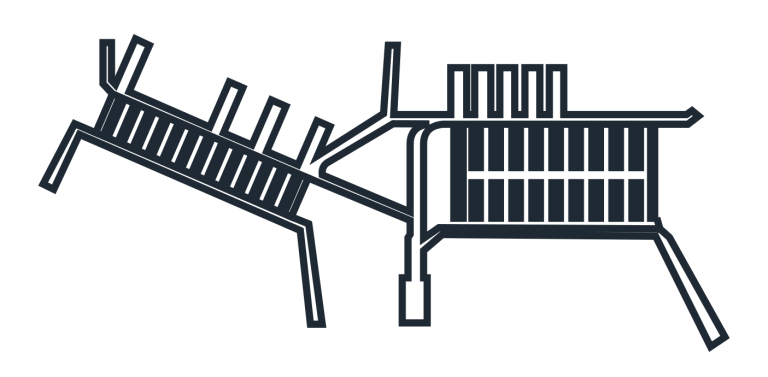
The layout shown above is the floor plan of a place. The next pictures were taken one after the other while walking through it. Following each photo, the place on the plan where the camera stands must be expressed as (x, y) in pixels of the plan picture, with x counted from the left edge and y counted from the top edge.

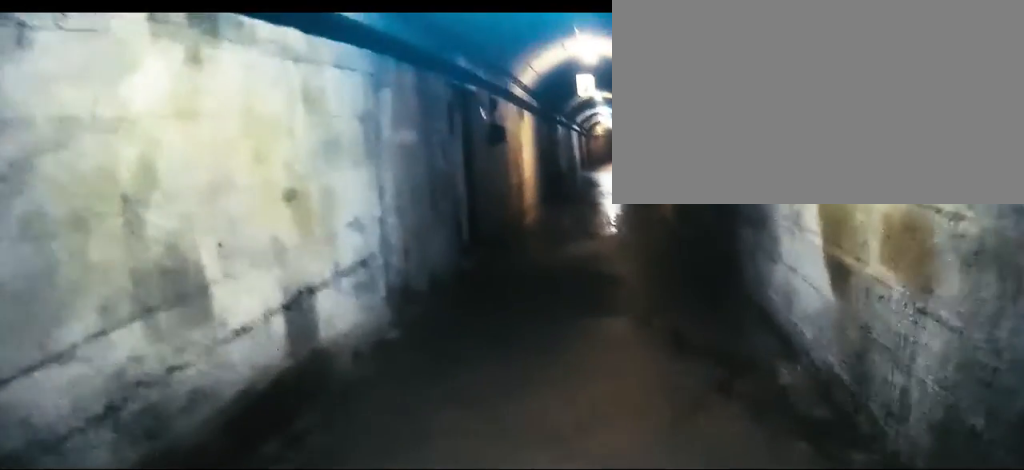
(558, 228)
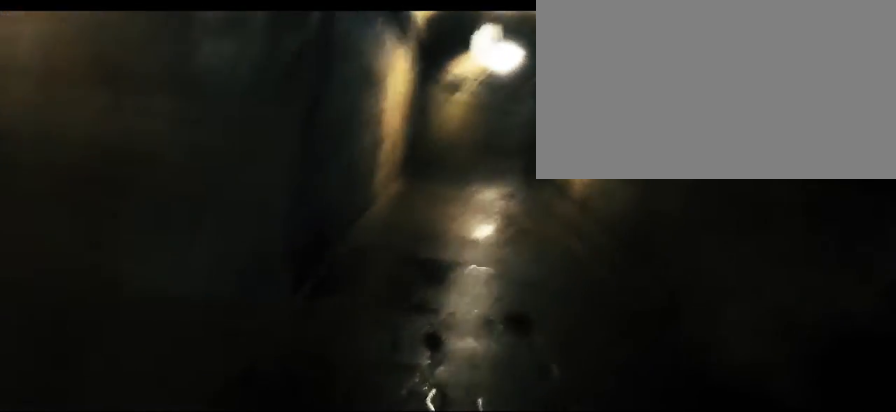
(627, 228)
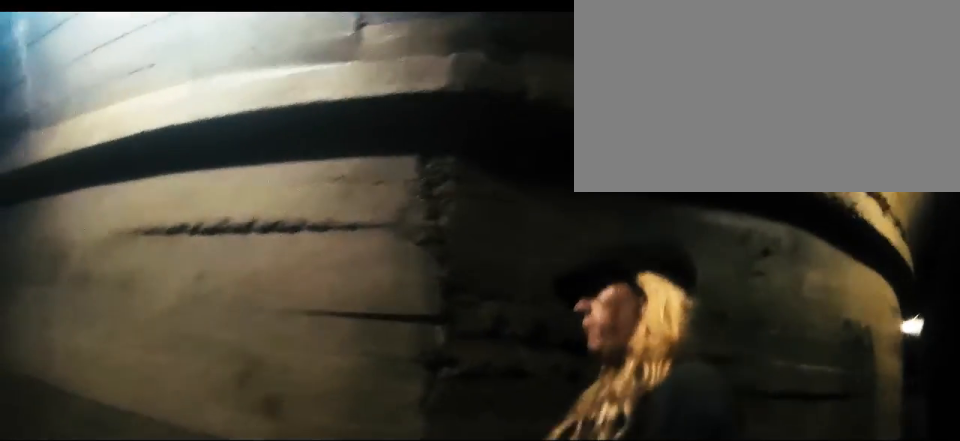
(662, 229)
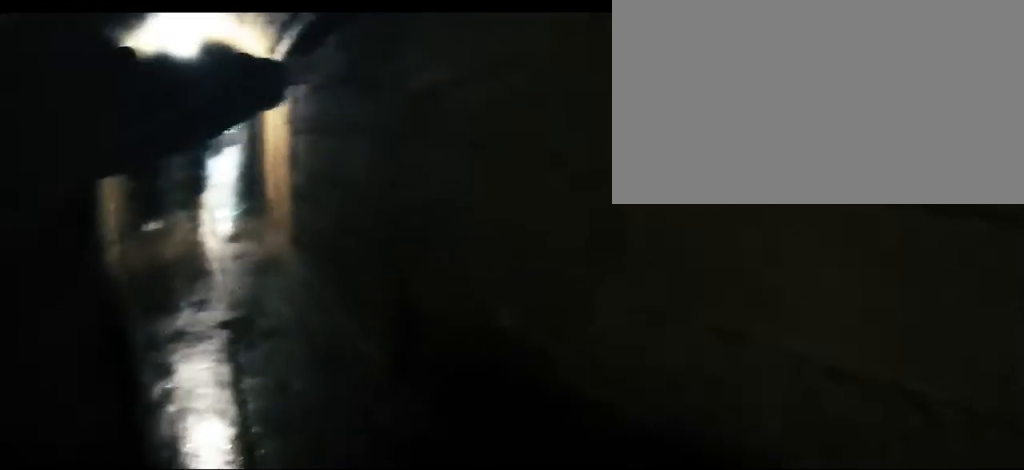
(672, 118)
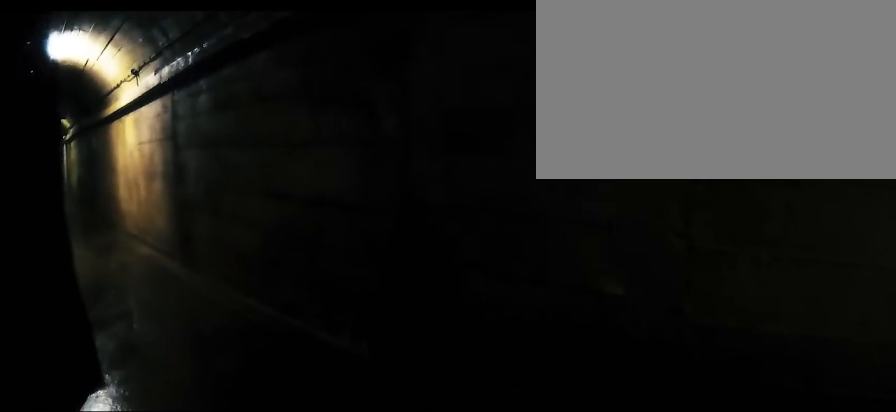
(632, 121)
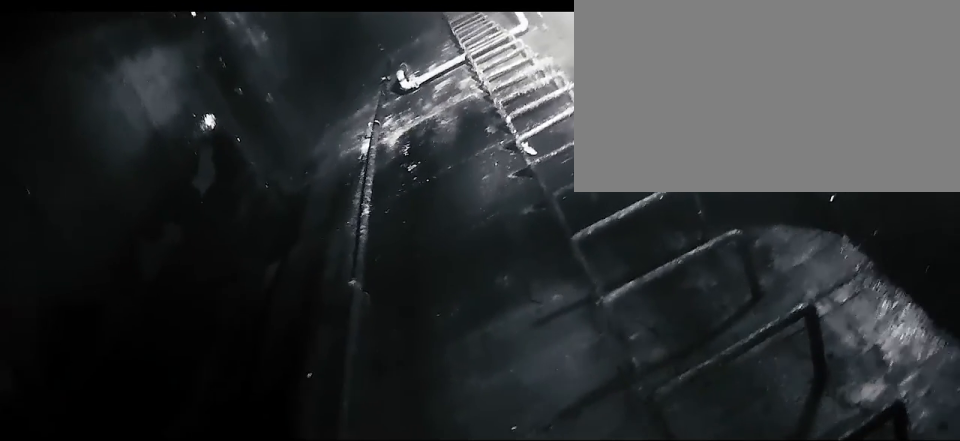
(392, 59)
